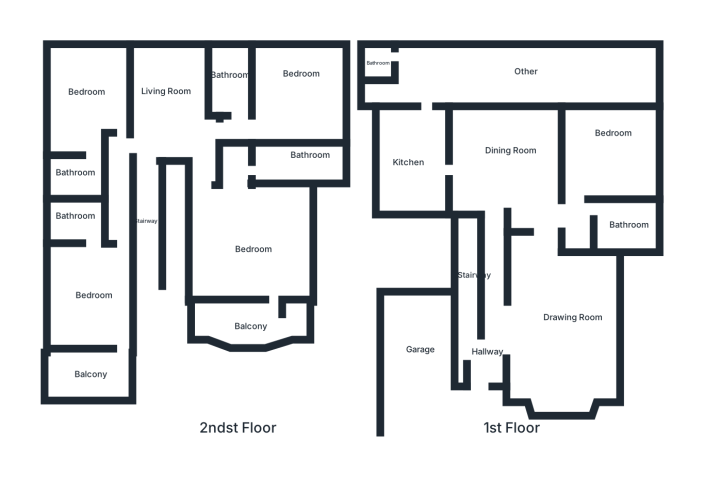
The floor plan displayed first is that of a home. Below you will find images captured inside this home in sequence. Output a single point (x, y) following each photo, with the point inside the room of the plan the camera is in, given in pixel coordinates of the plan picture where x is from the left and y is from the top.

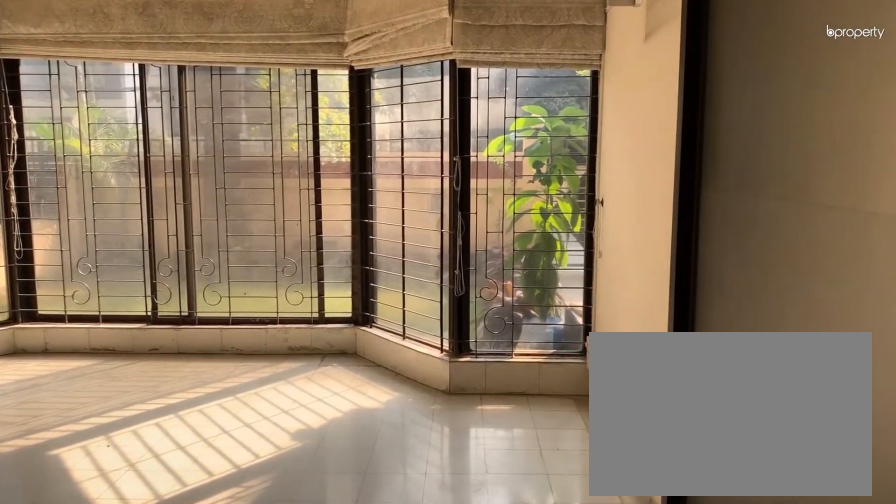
(565, 321)
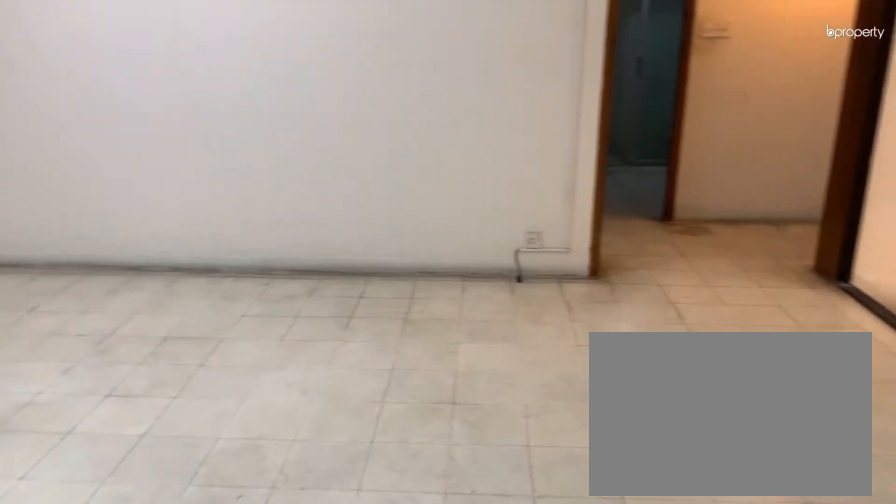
(513, 154)
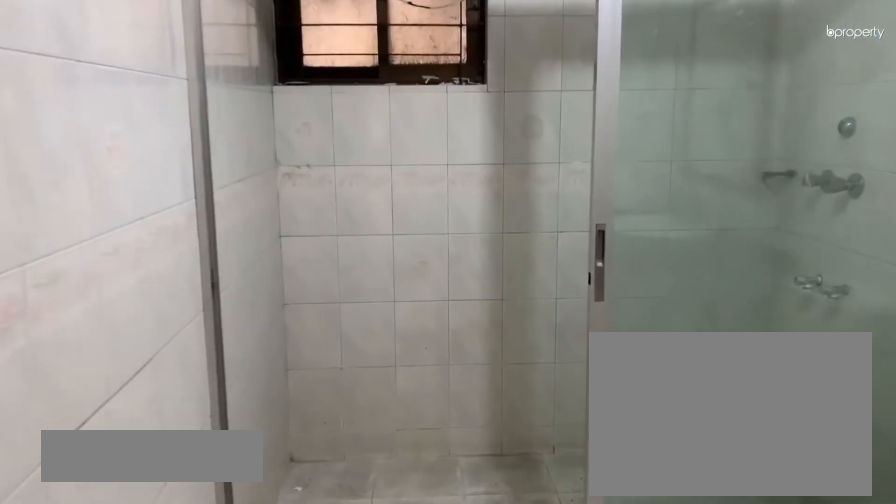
(623, 225)
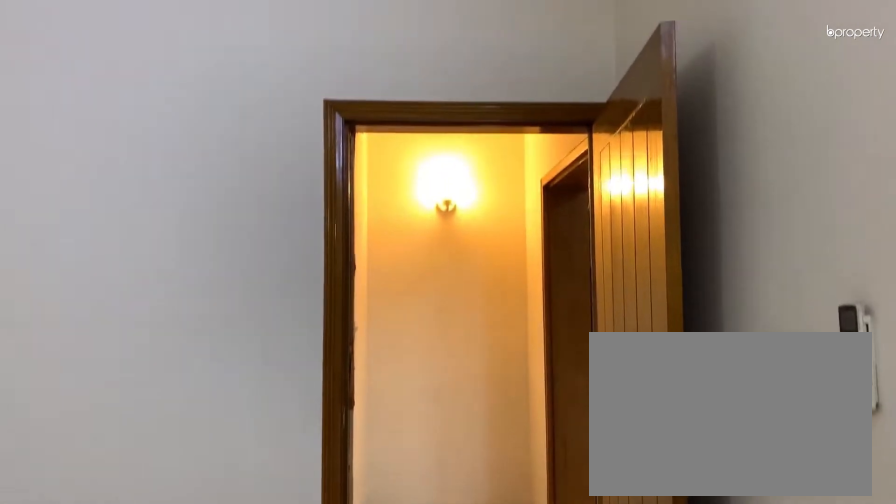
(603, 146)
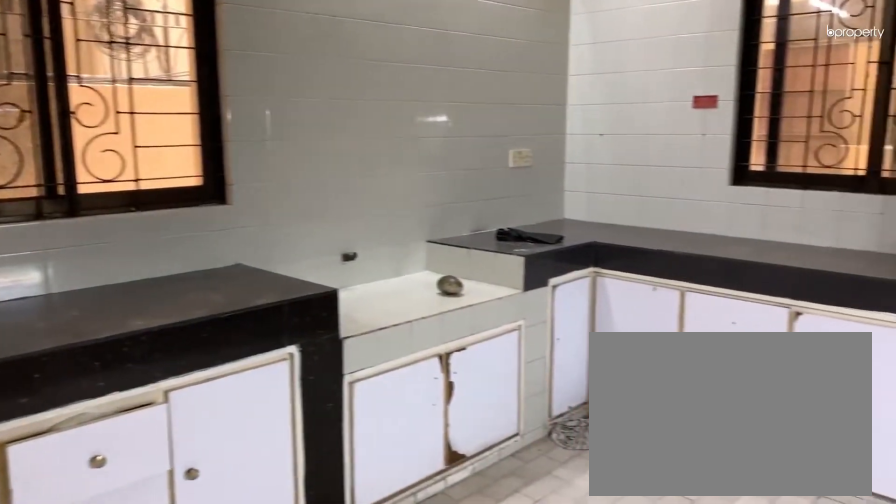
(397, 161)
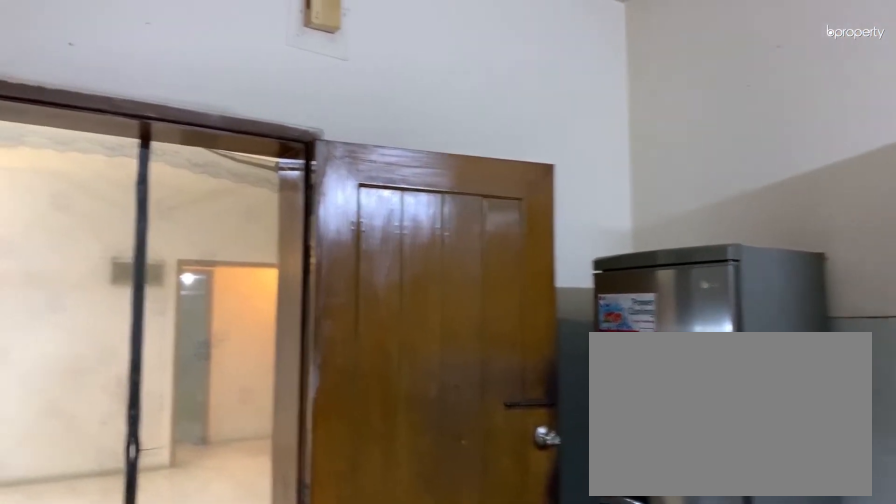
(397, 161)
